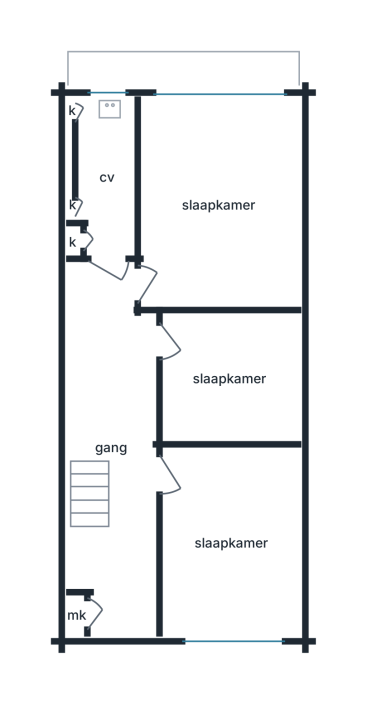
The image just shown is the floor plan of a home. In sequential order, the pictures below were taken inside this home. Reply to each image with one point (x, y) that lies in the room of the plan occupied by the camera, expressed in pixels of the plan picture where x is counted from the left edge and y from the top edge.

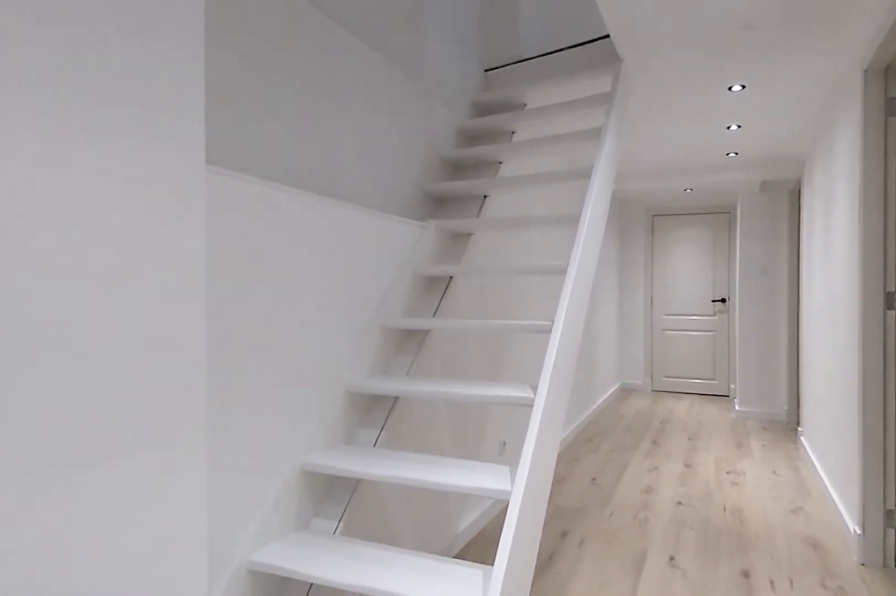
(113, 442)
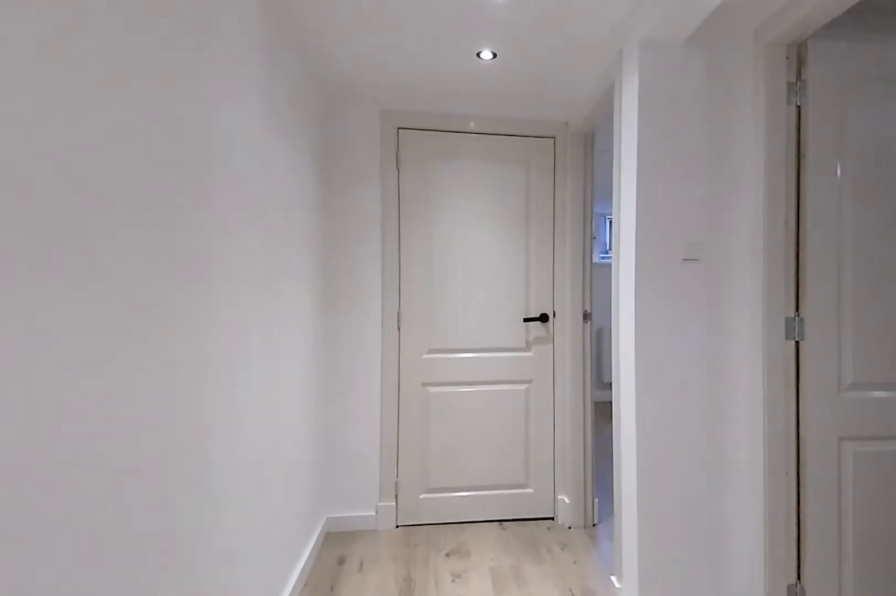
(113, 442)
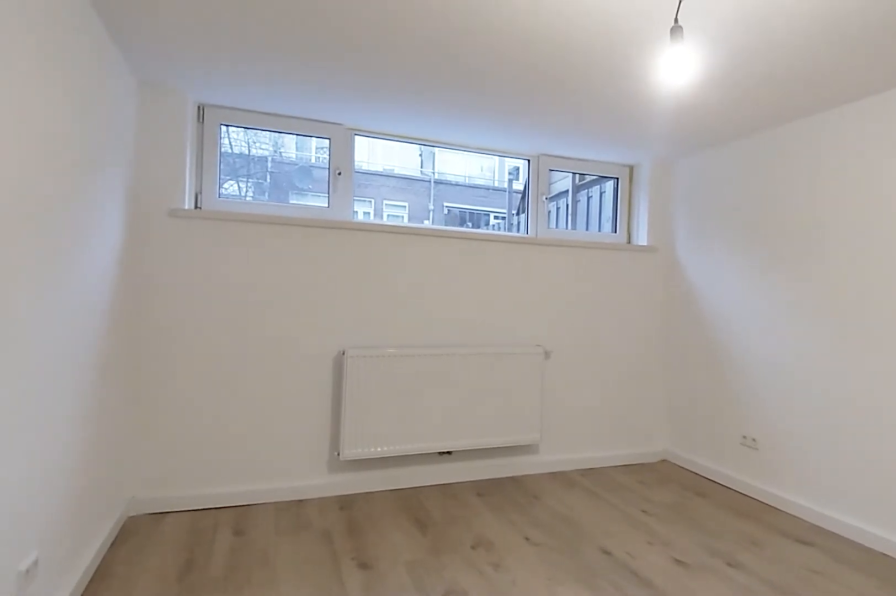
(179, 174)
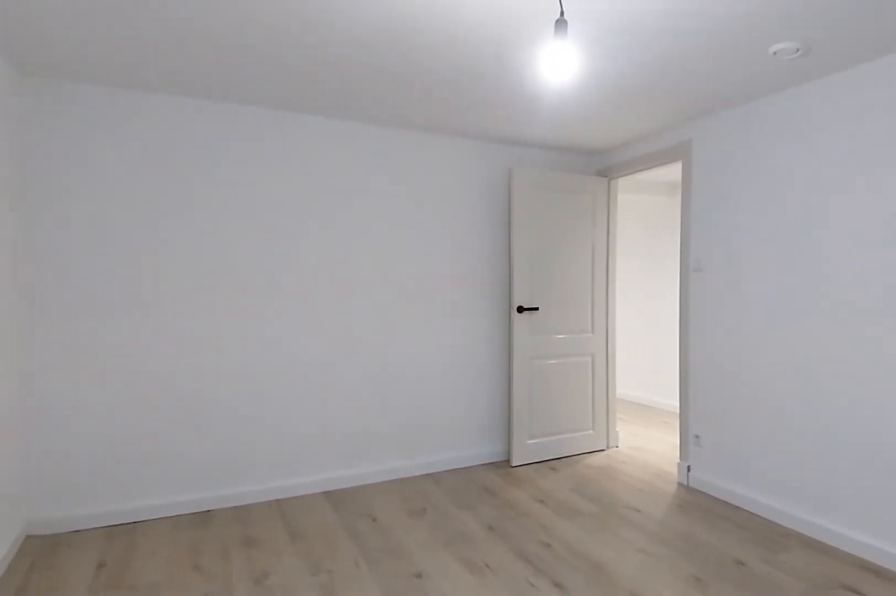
(179, 174)
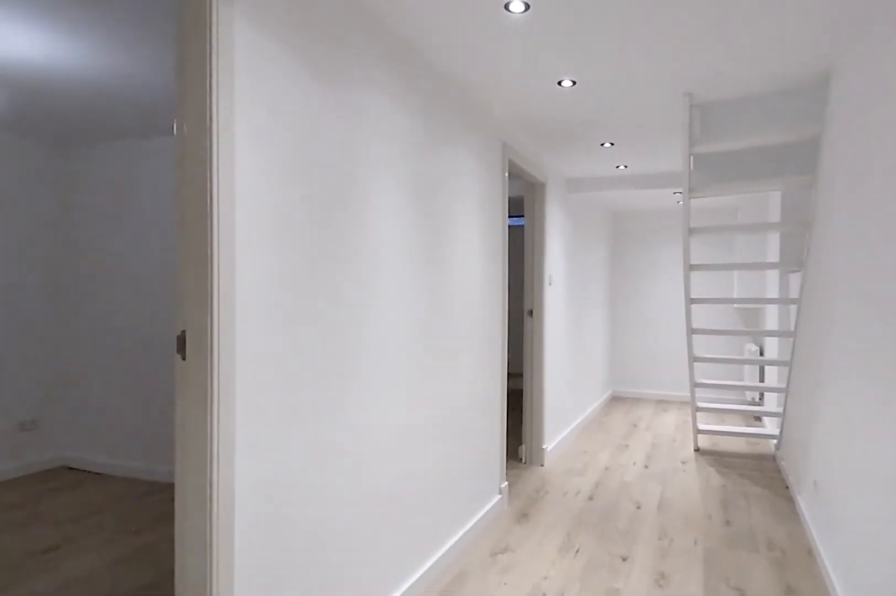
(113, 442)
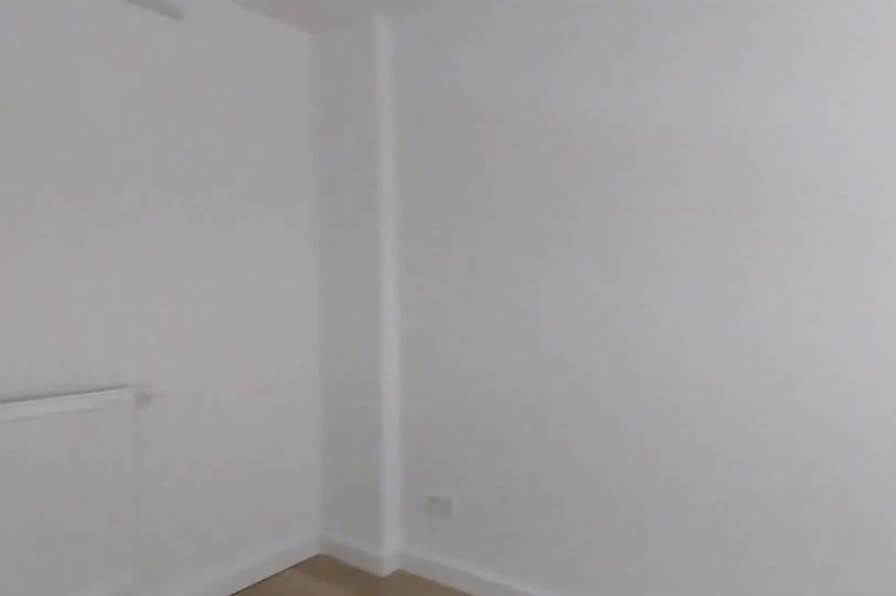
(228, 631)
